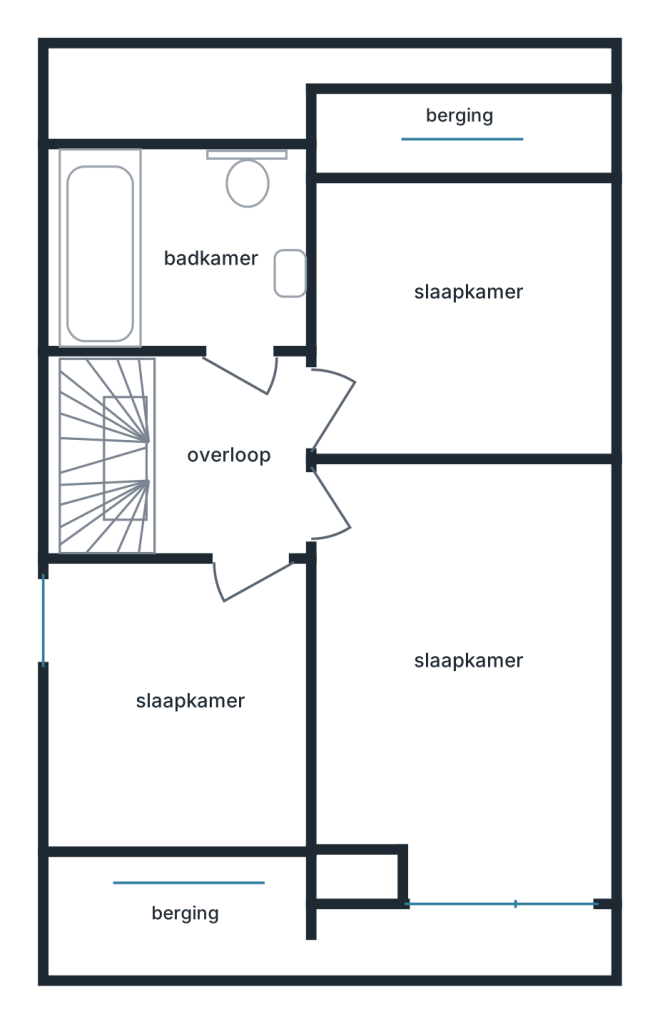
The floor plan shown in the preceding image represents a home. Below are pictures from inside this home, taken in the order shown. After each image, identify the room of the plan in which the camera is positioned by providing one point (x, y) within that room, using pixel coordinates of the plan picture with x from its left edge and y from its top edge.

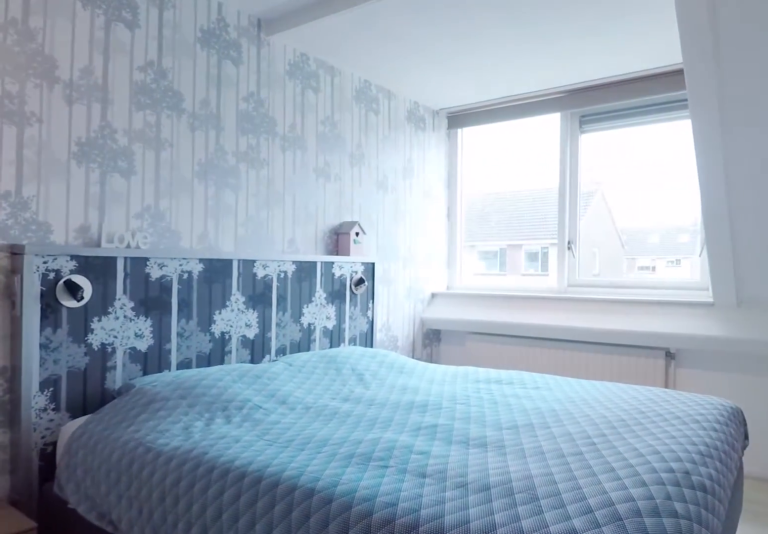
(462, 676)
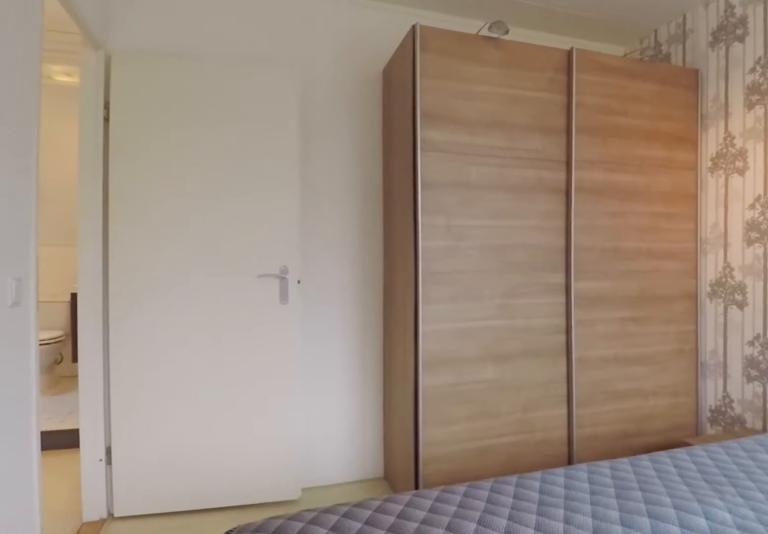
(462, 676)
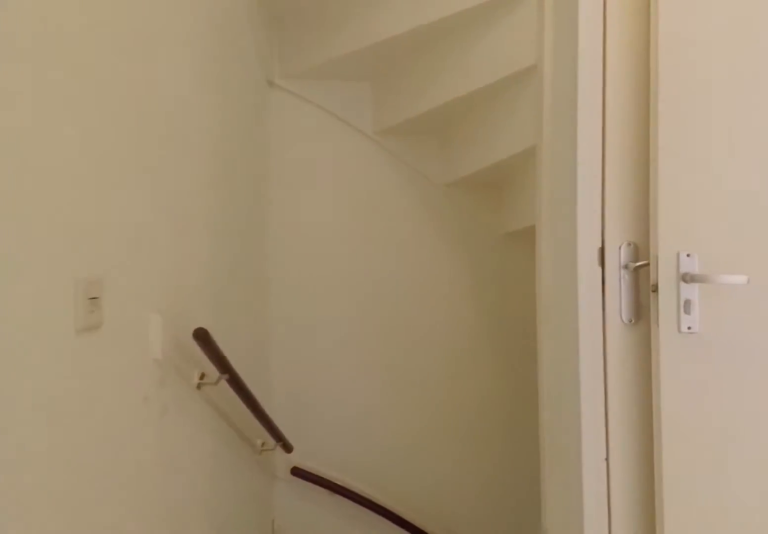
(230, 456)
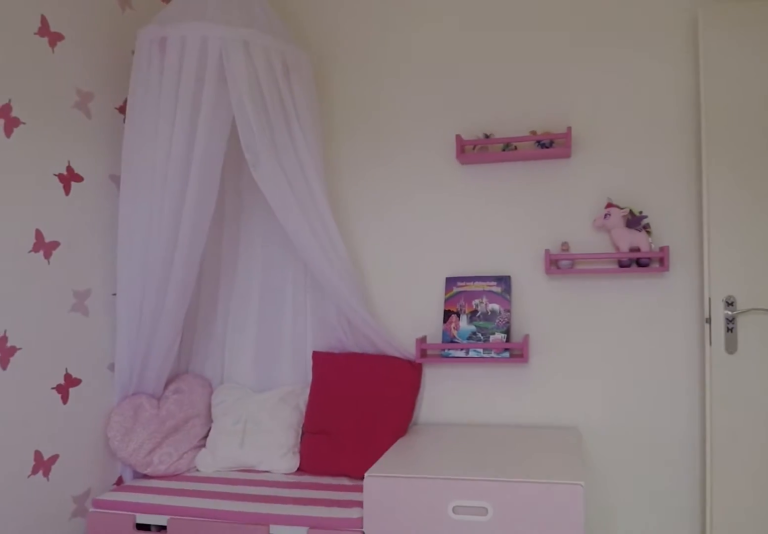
(459, 314)
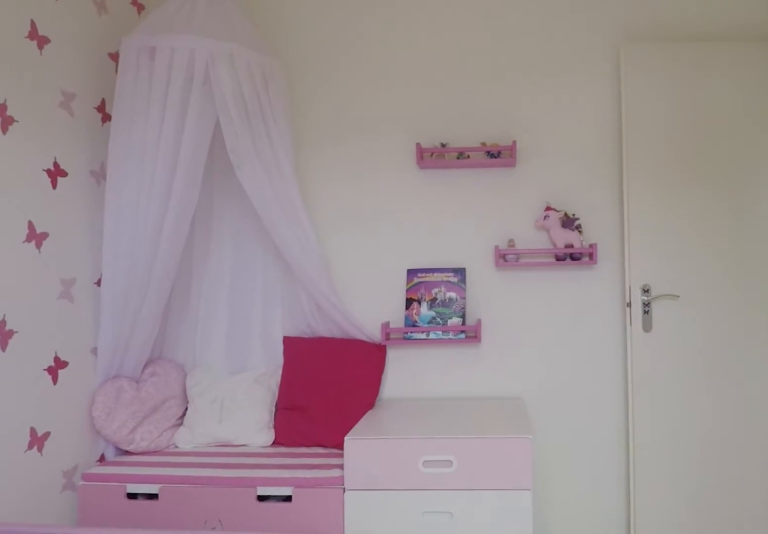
(459, 314)
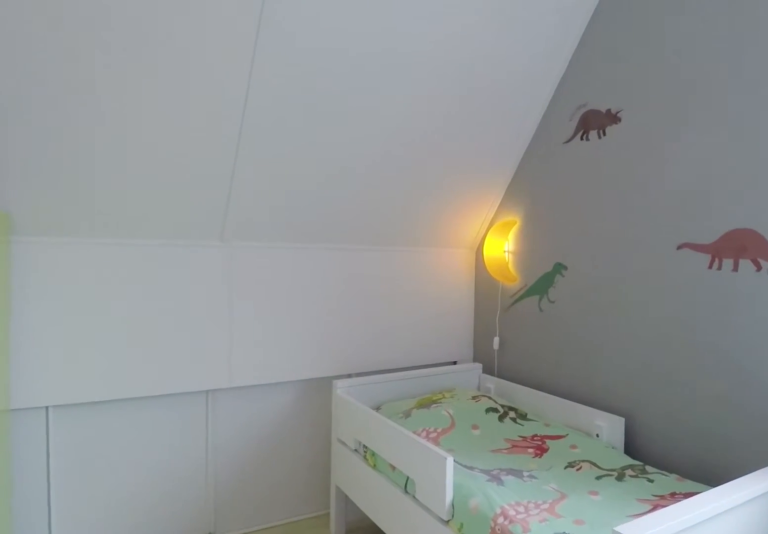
(184, 707)
